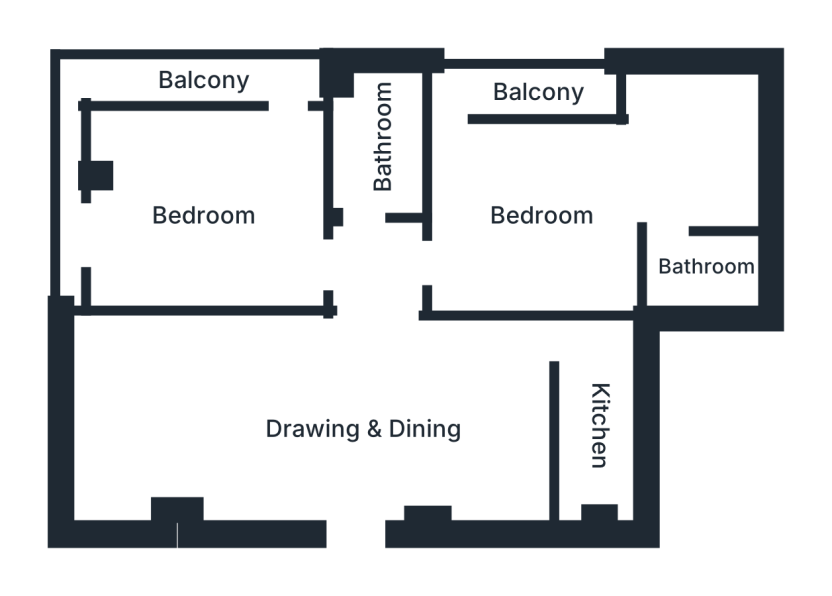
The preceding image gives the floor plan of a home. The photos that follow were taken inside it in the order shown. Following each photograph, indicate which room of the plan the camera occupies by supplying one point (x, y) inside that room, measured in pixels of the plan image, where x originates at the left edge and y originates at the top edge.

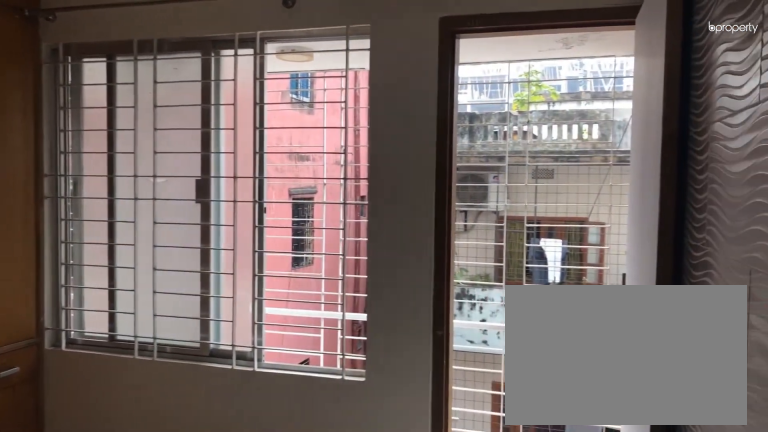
(203, 217)
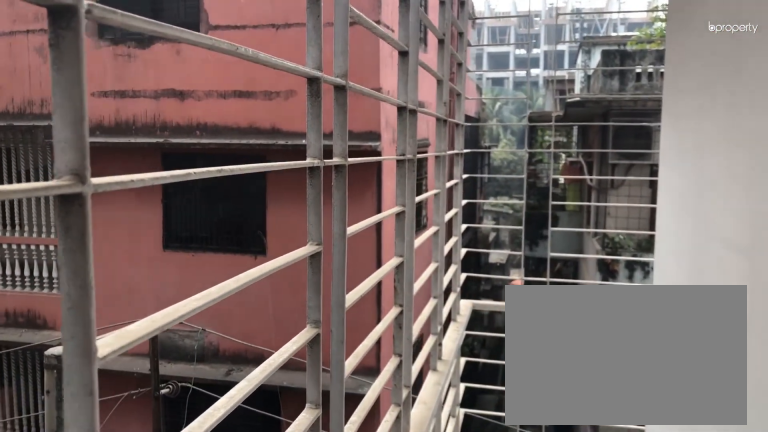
(199, 83)
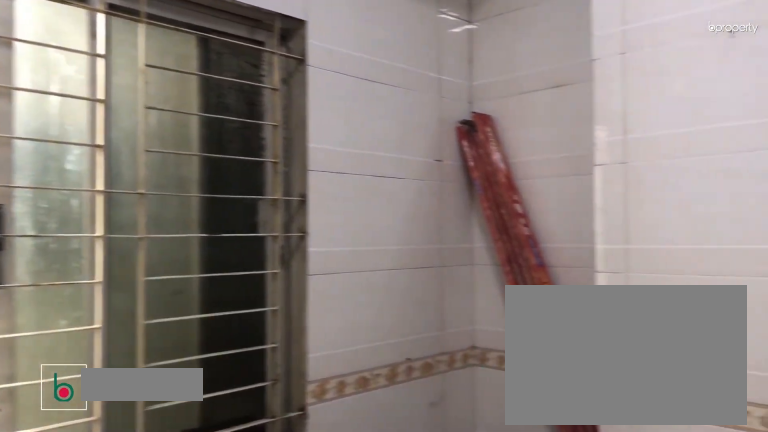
(602, 431)
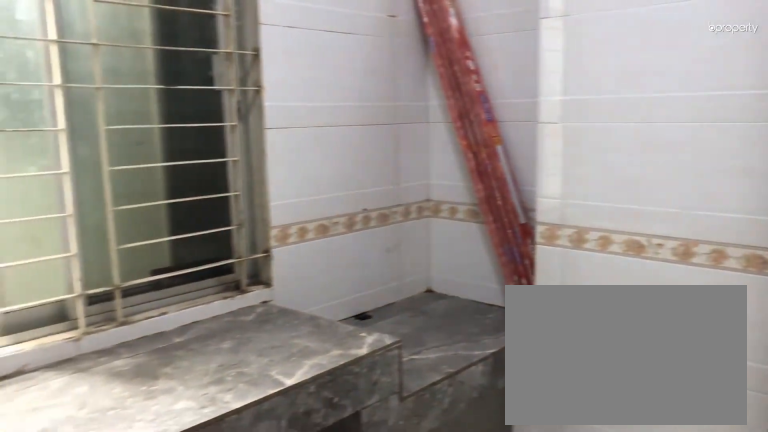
(602, 431)
